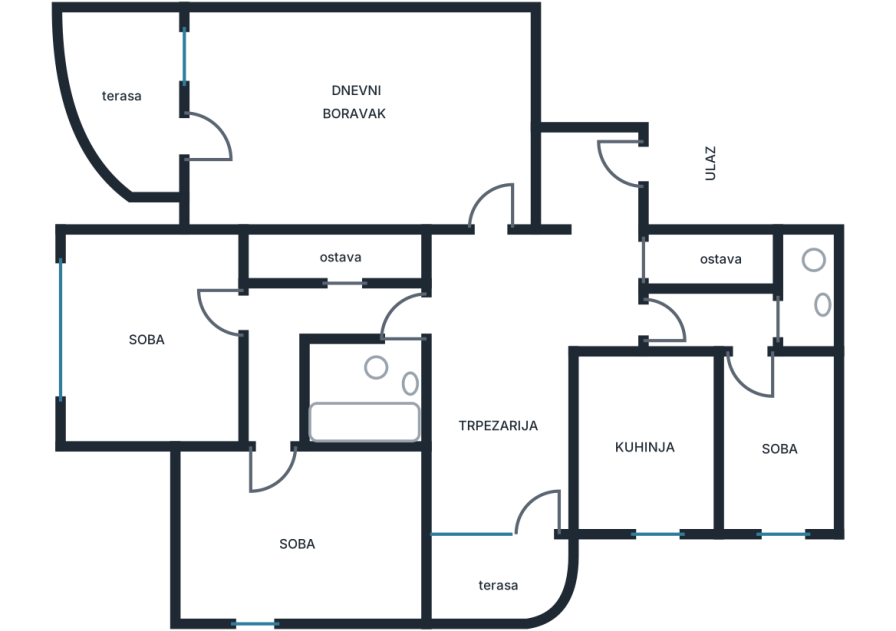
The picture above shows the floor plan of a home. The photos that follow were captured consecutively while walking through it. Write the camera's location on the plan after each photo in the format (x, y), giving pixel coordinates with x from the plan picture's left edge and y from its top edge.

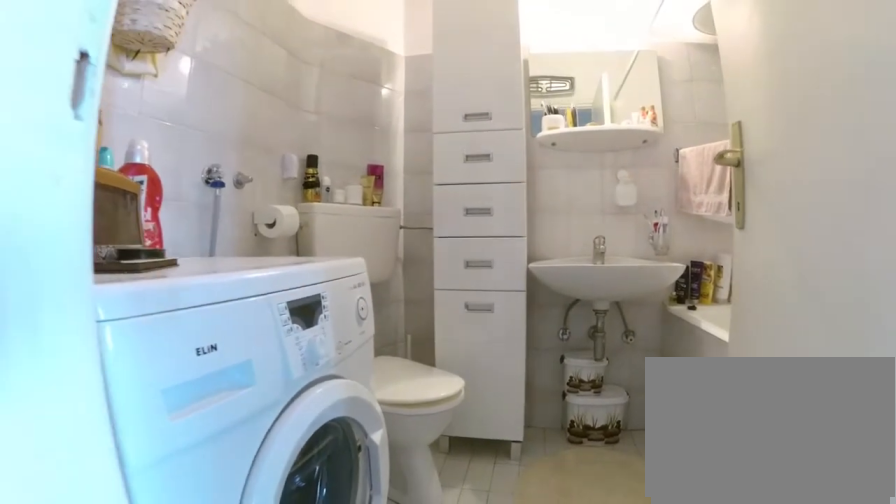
(274, 402)
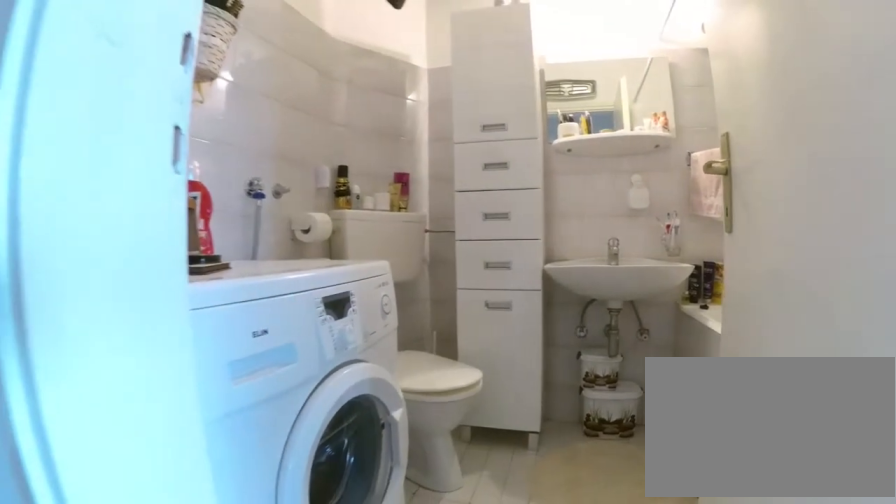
(273, 409)
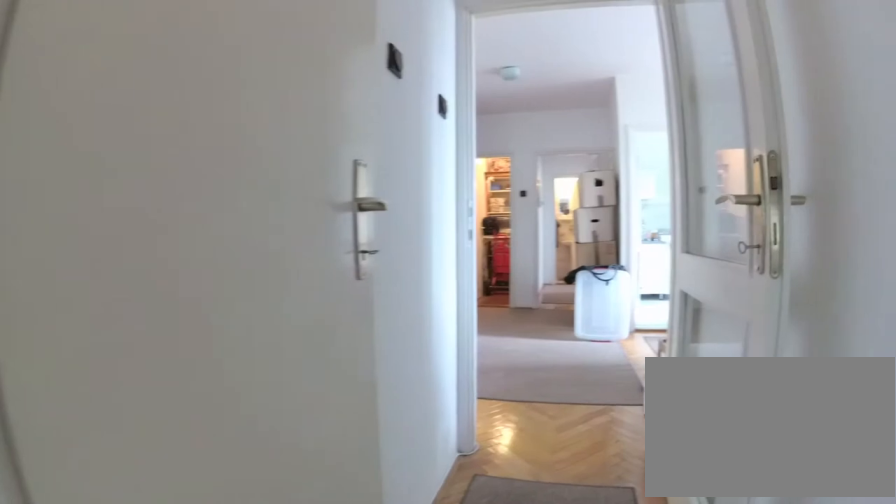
(275, 316)
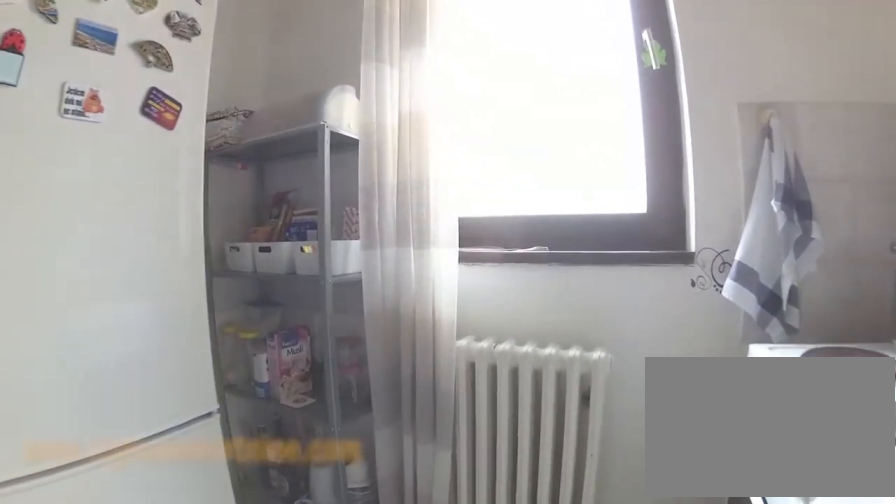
(649, 457)
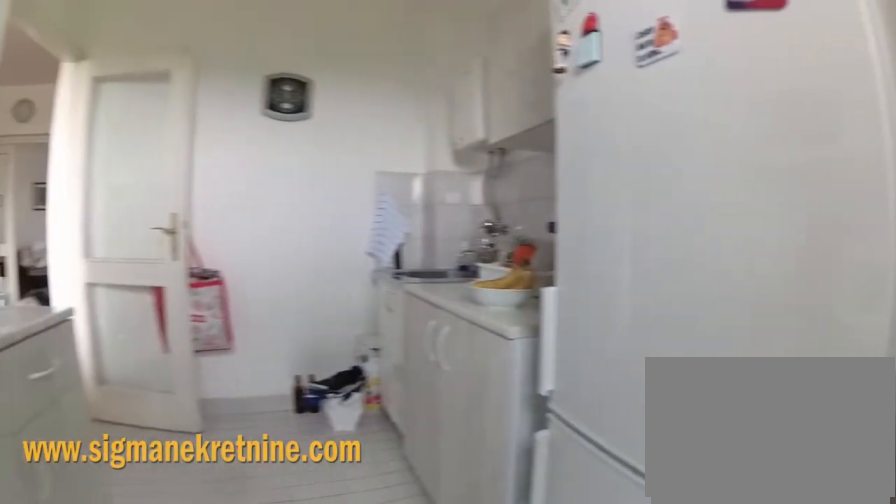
(625, 516)
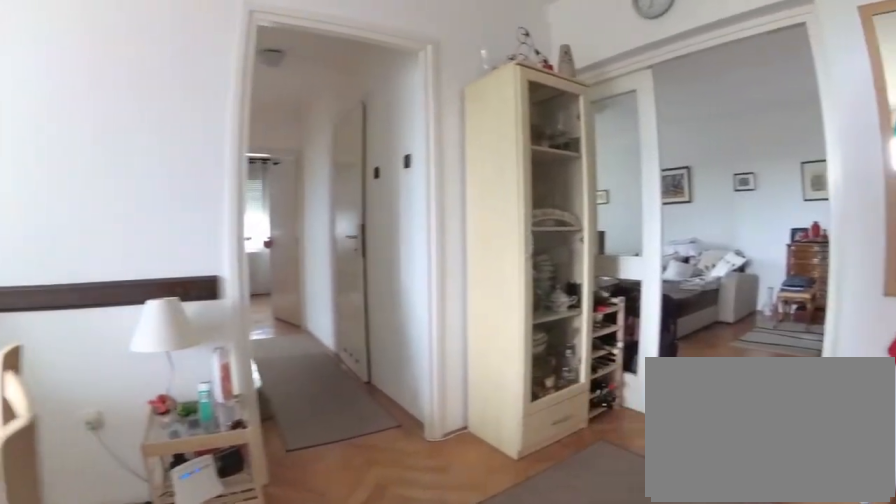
(535, 402)
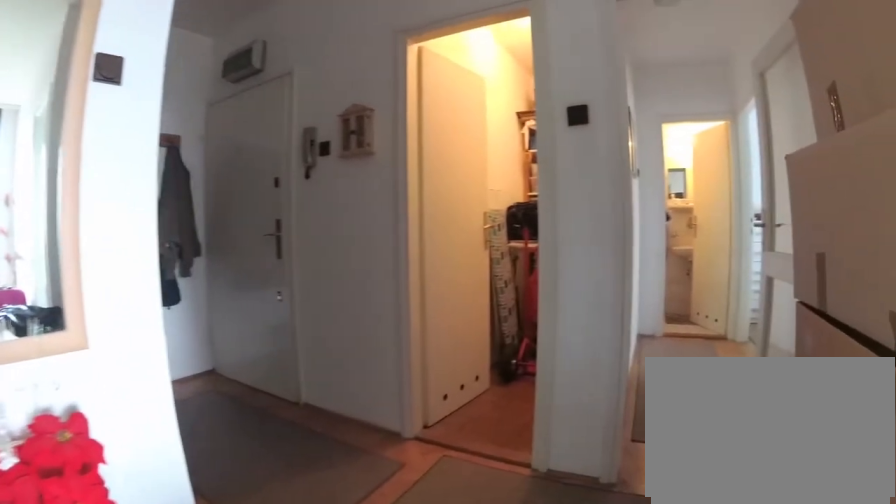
(498, 329)
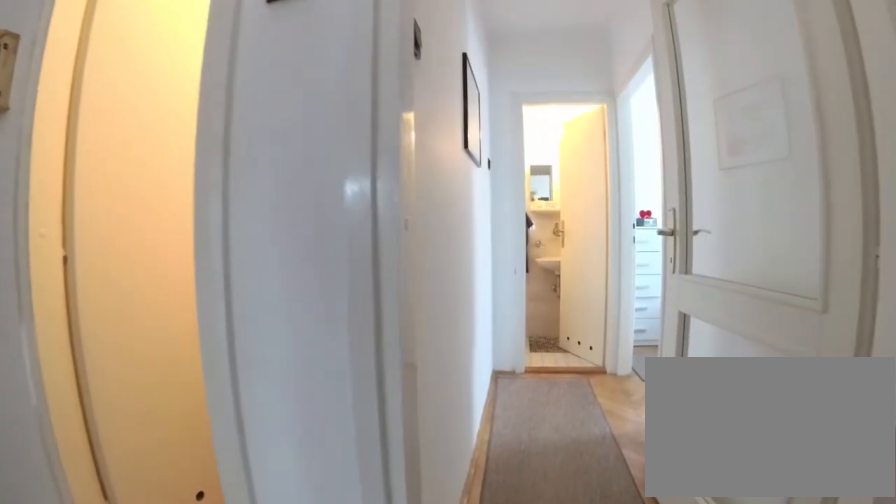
(576, 322)
